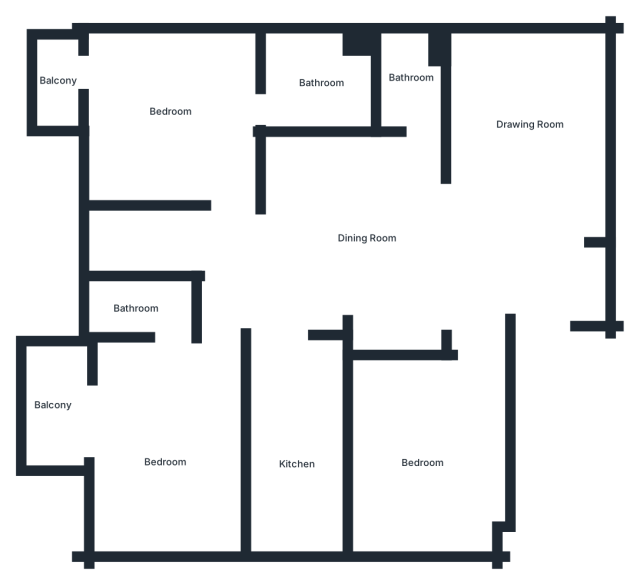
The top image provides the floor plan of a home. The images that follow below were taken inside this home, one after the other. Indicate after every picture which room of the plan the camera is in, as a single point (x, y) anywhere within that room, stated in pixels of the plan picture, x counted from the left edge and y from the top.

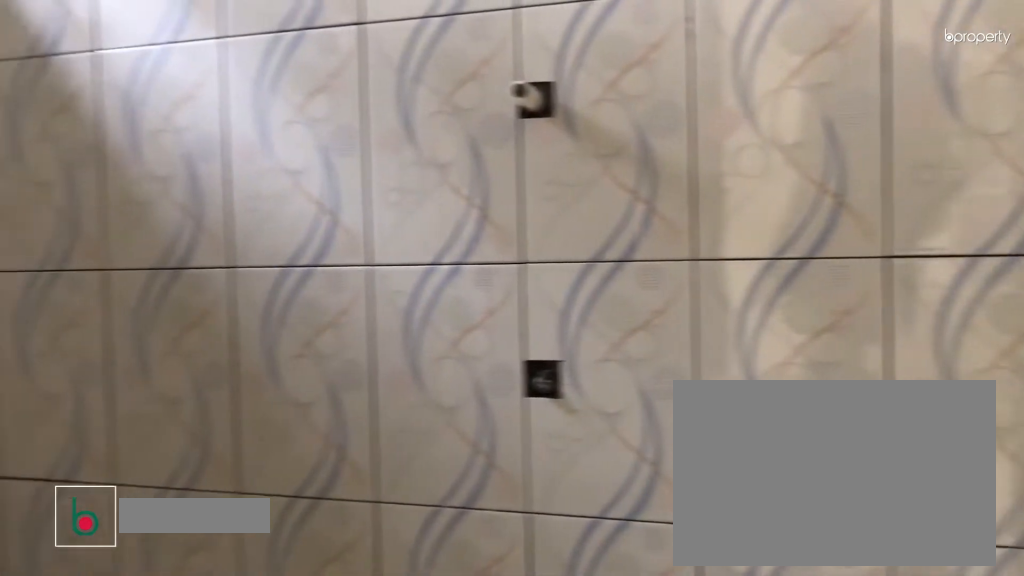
(132, 312)
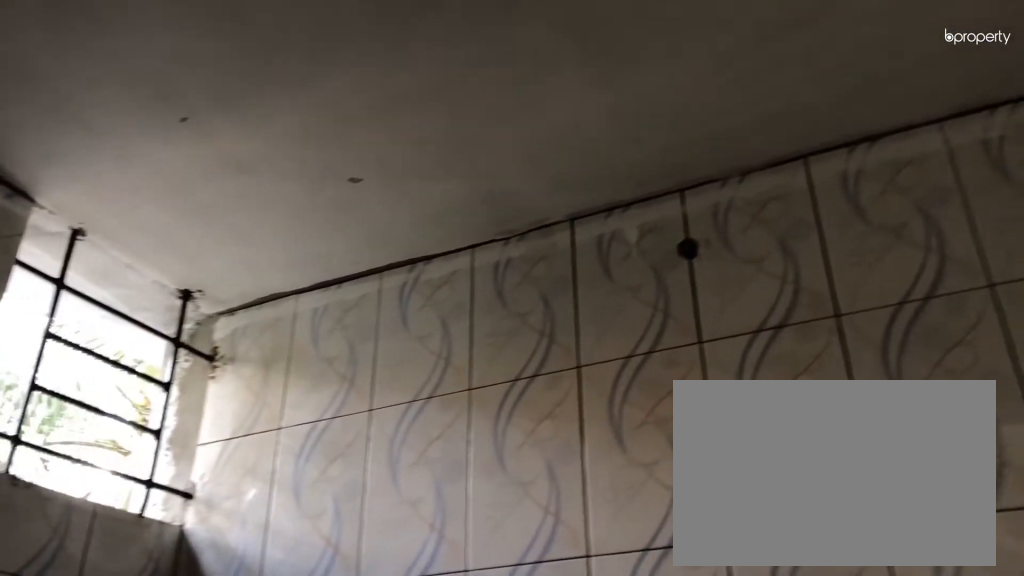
(132, 312)
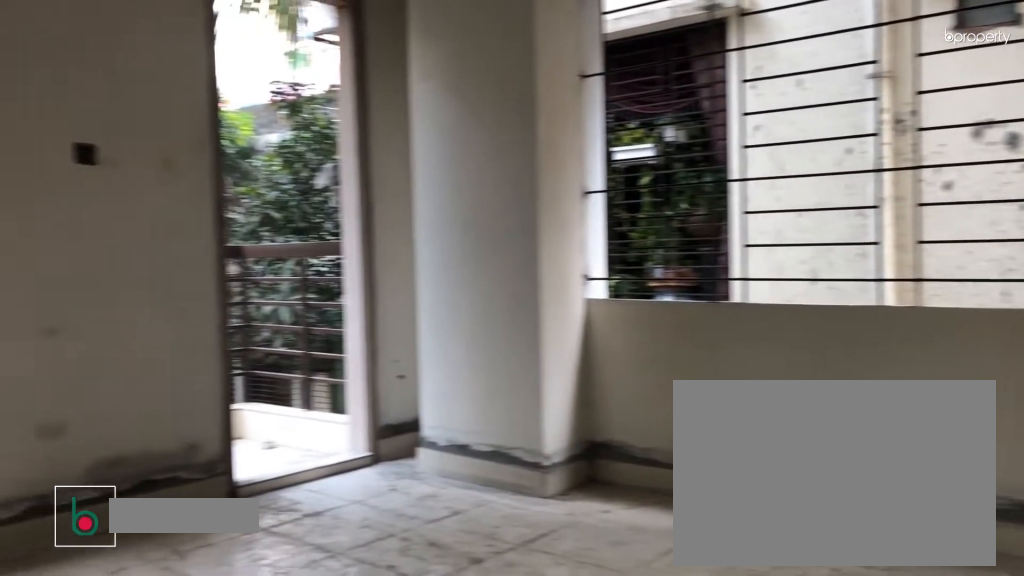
(165, 113)
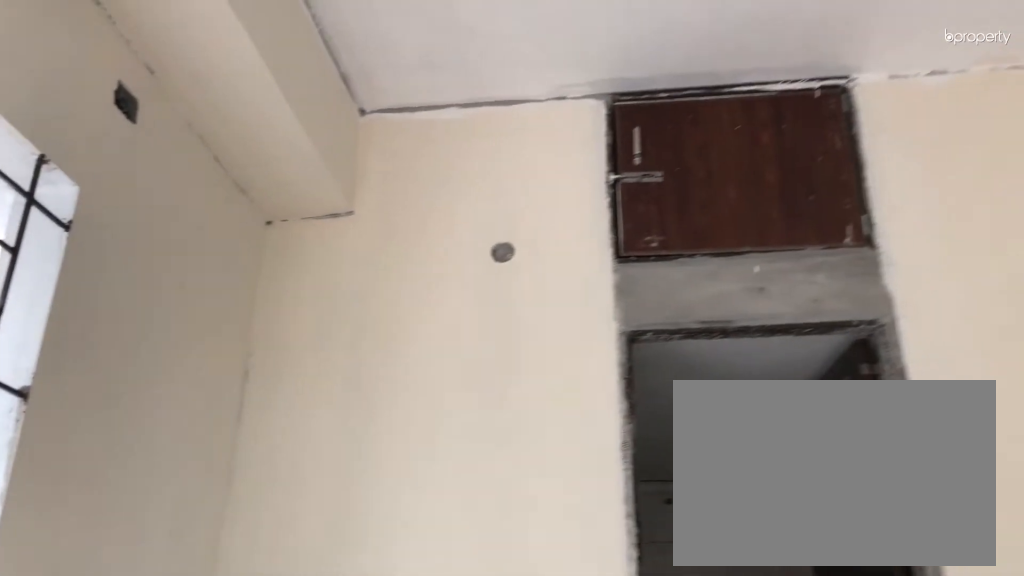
(165, 113)
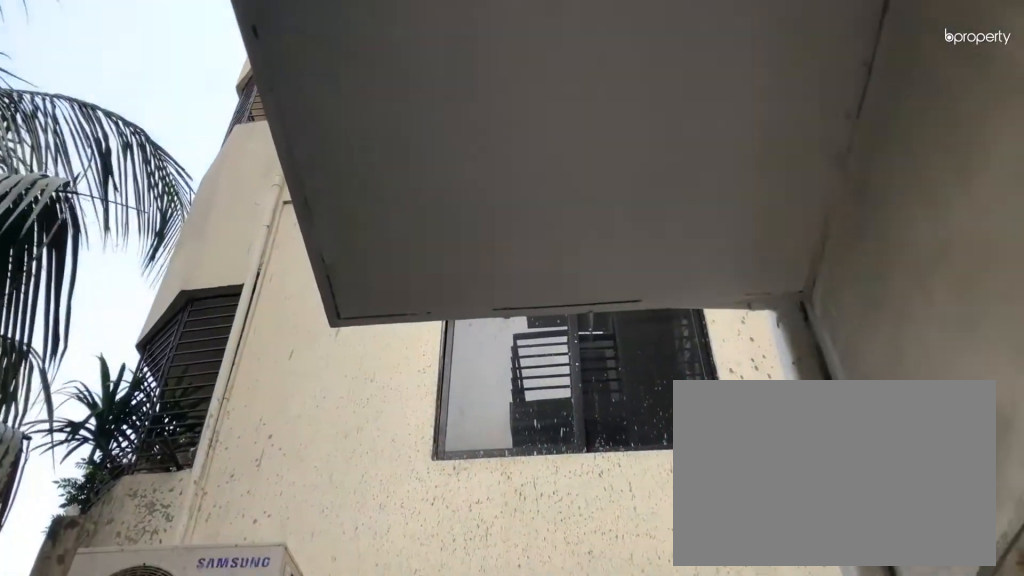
(57, 90)
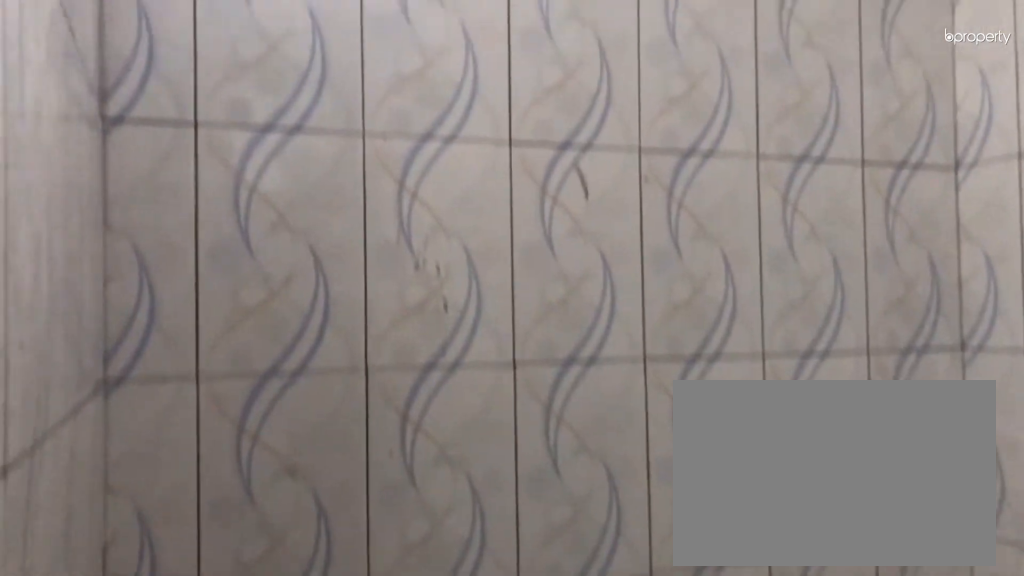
(316, 86)
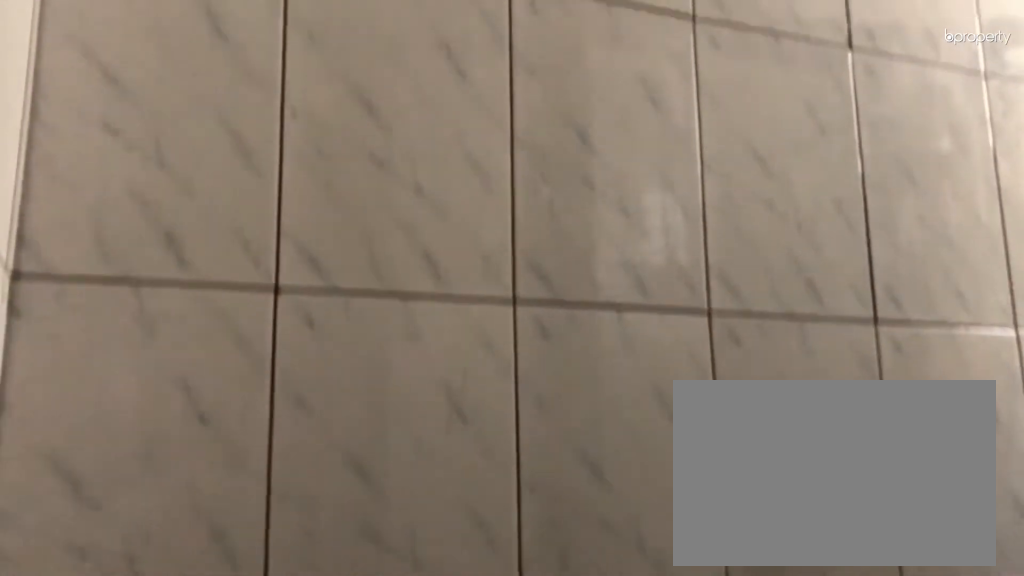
(407, 82)
